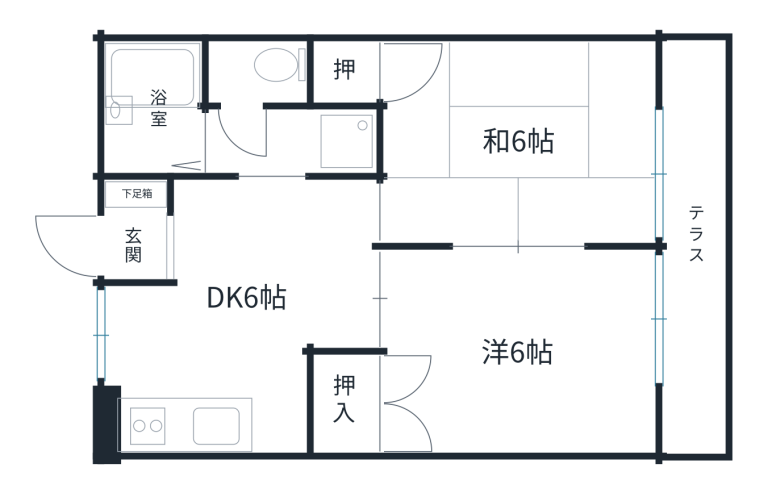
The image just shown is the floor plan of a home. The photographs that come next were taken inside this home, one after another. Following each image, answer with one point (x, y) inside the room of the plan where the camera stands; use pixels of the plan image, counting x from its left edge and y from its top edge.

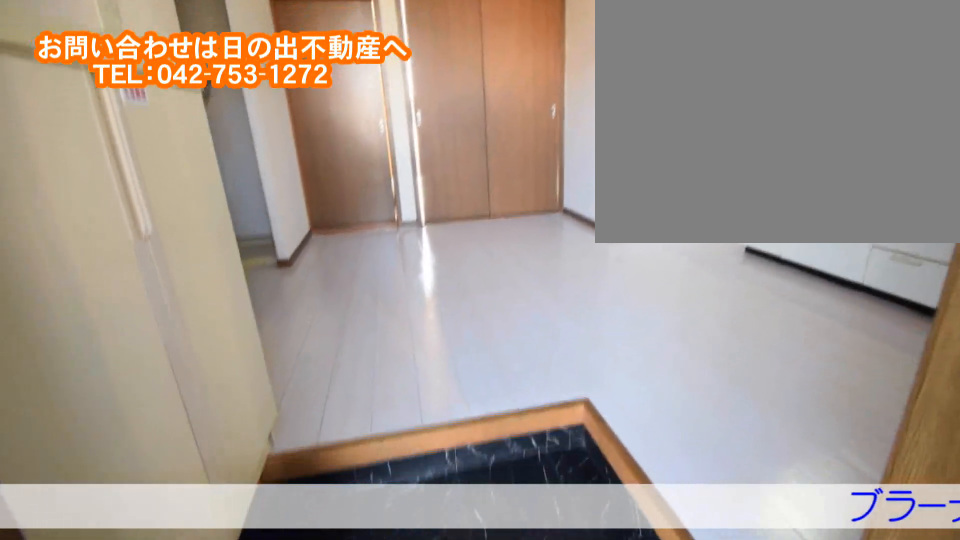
(168, 244)
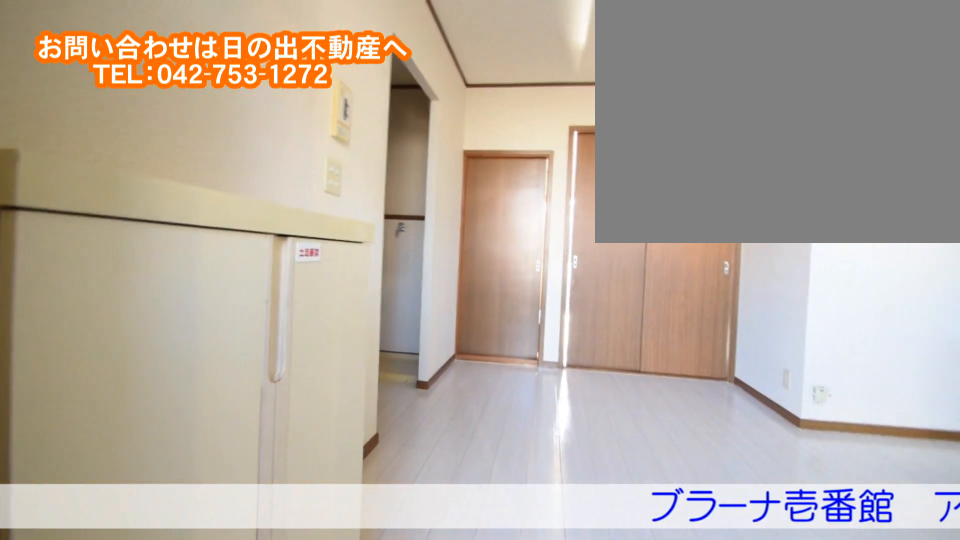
(166, 244)
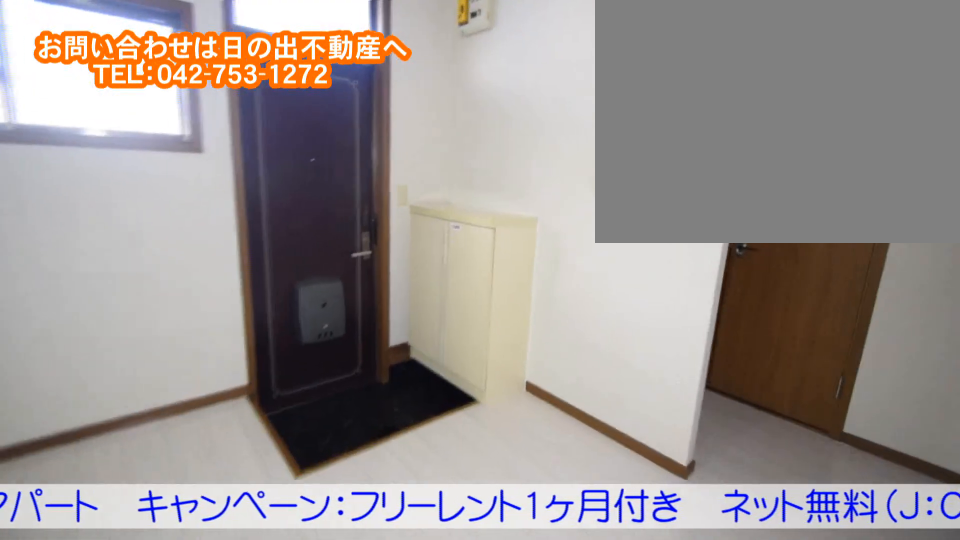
(252, 330)
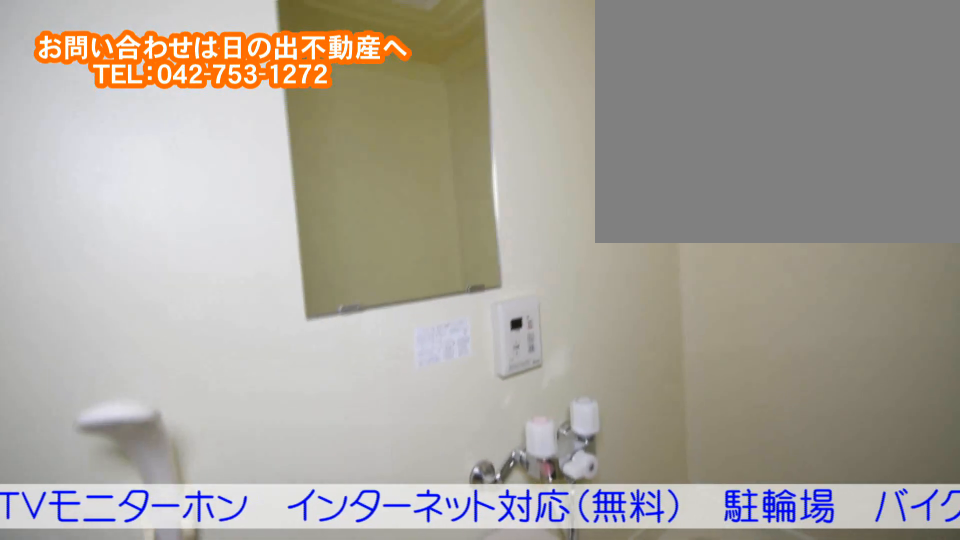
(155, 126)
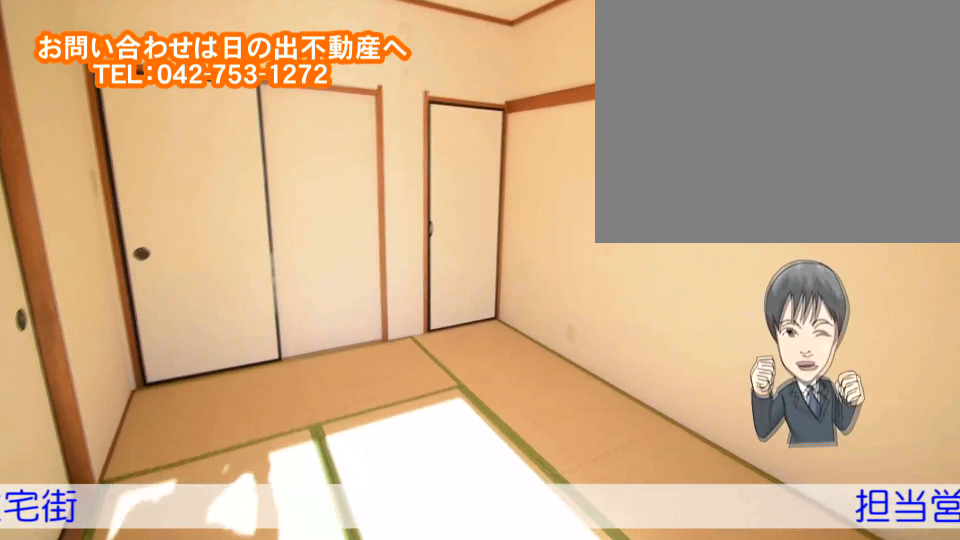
(585, 140)
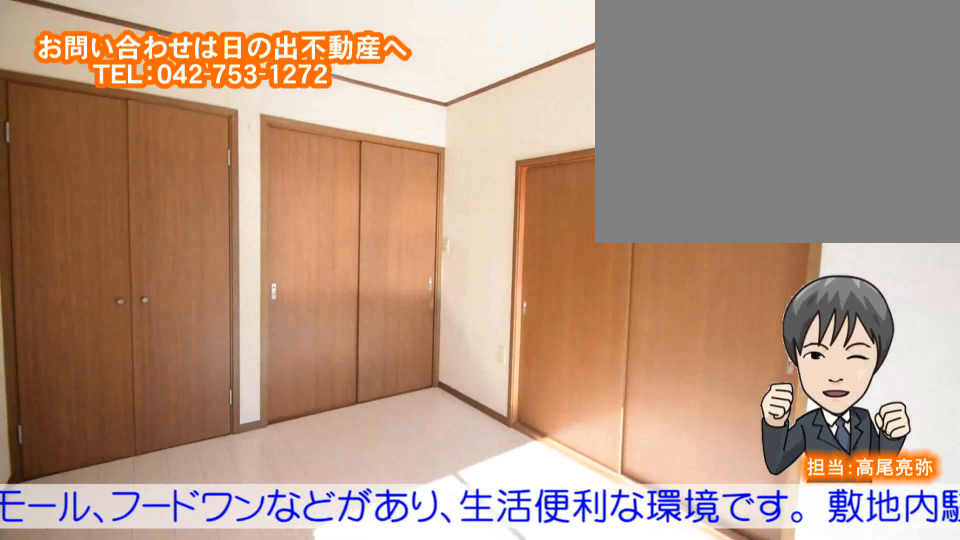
(591, 343)
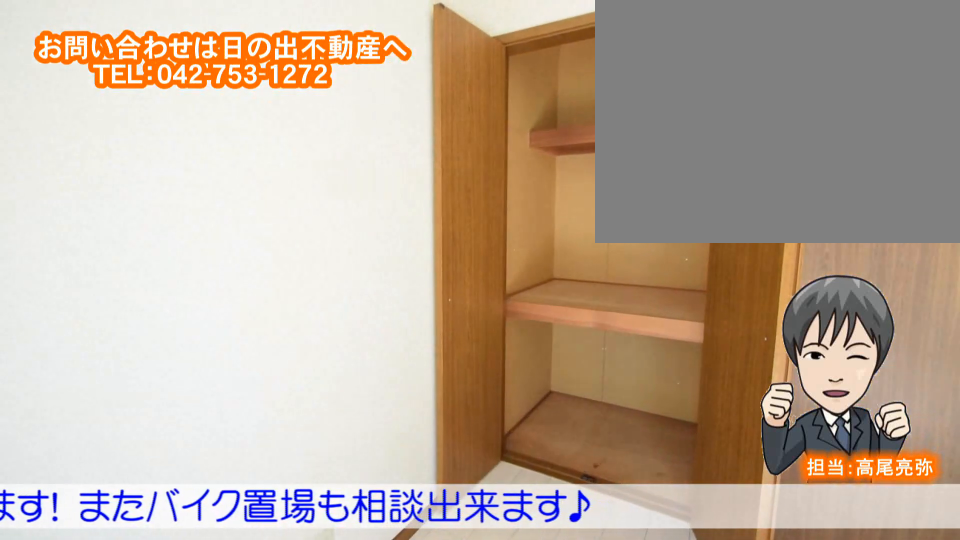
(591, 344)
